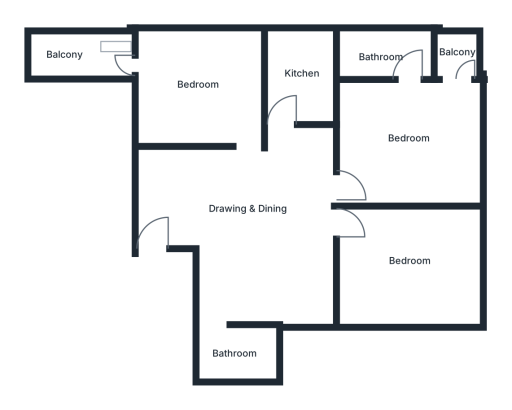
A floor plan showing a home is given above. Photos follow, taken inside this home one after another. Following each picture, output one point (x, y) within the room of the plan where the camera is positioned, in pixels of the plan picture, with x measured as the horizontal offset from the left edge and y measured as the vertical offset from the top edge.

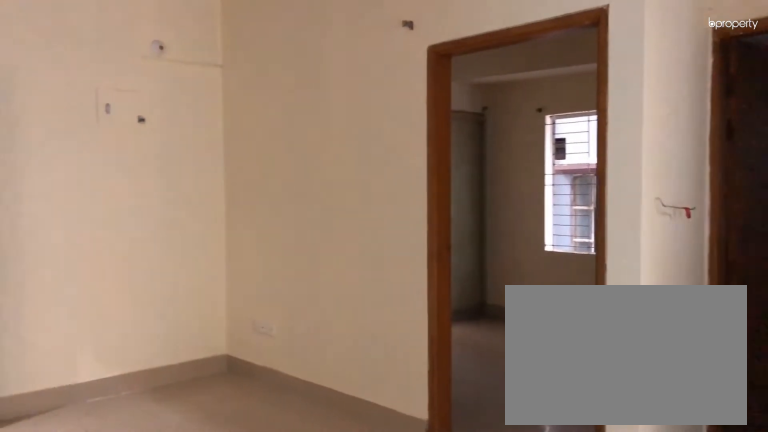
(246, 209)
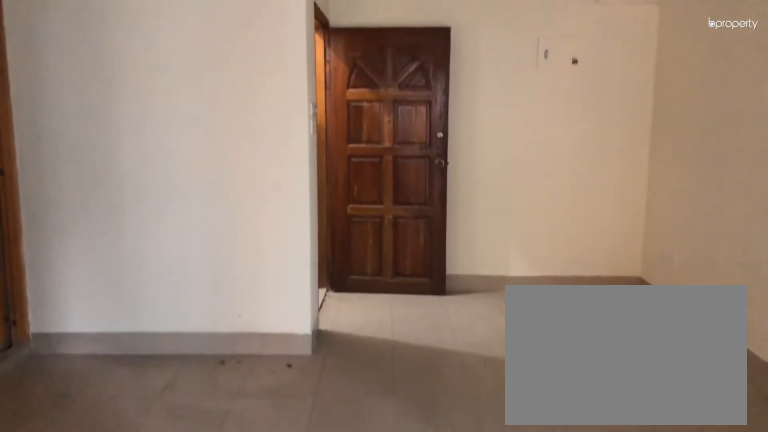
(246, 209)
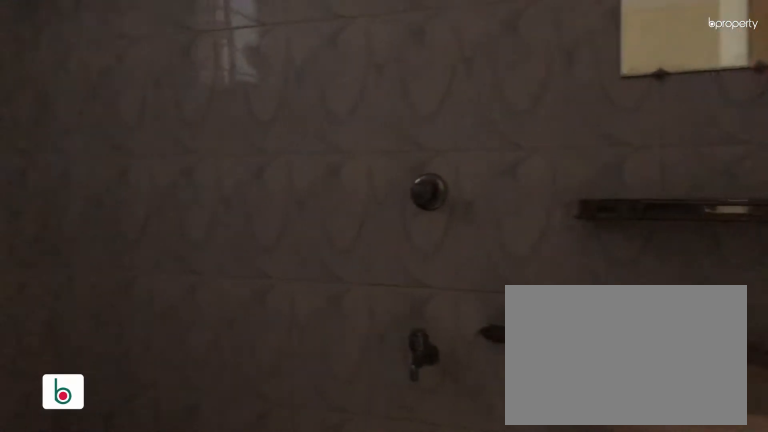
(235, 353)
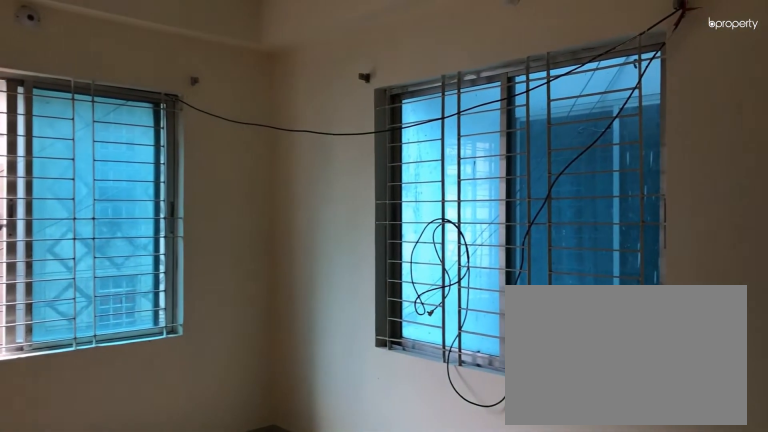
(411, 262)
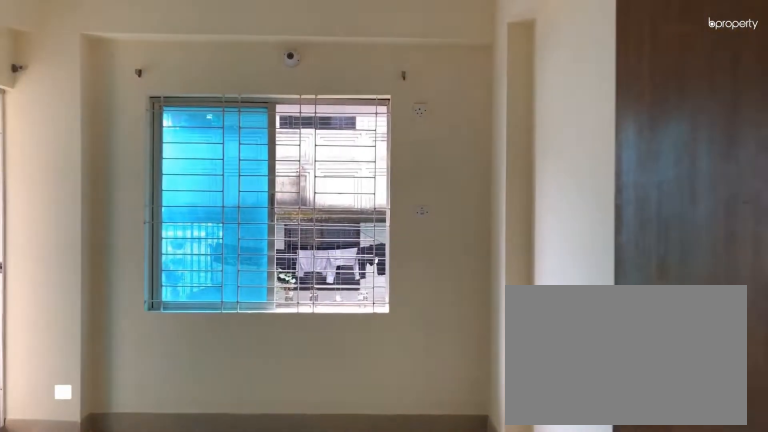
(410, 136)
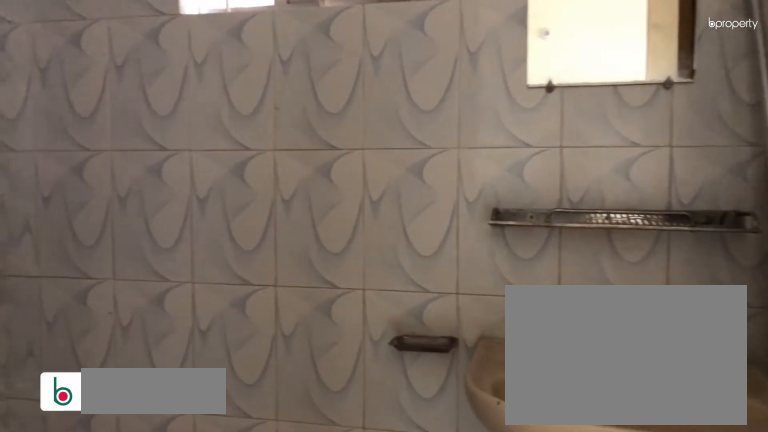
(380, 59)
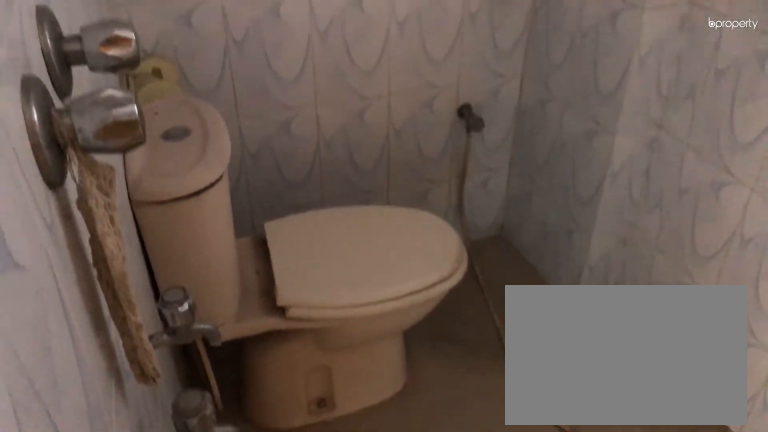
(380, 59)
